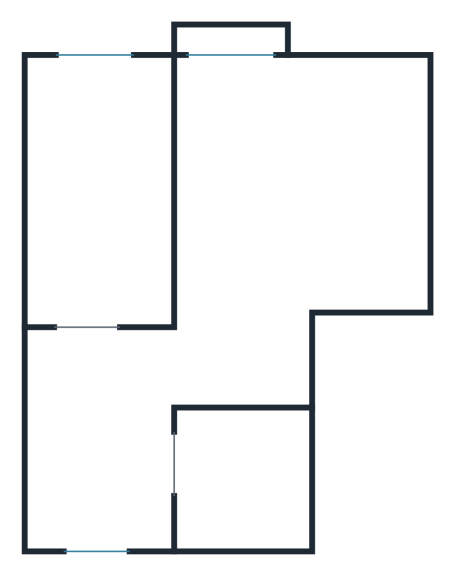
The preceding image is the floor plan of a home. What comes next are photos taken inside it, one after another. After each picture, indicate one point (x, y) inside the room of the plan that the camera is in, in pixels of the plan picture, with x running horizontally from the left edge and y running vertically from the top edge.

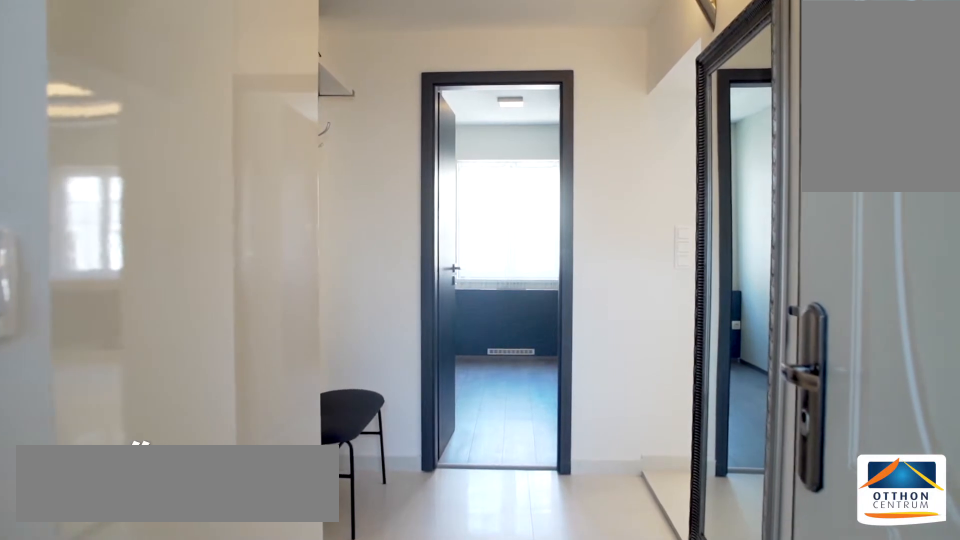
(96, 474)
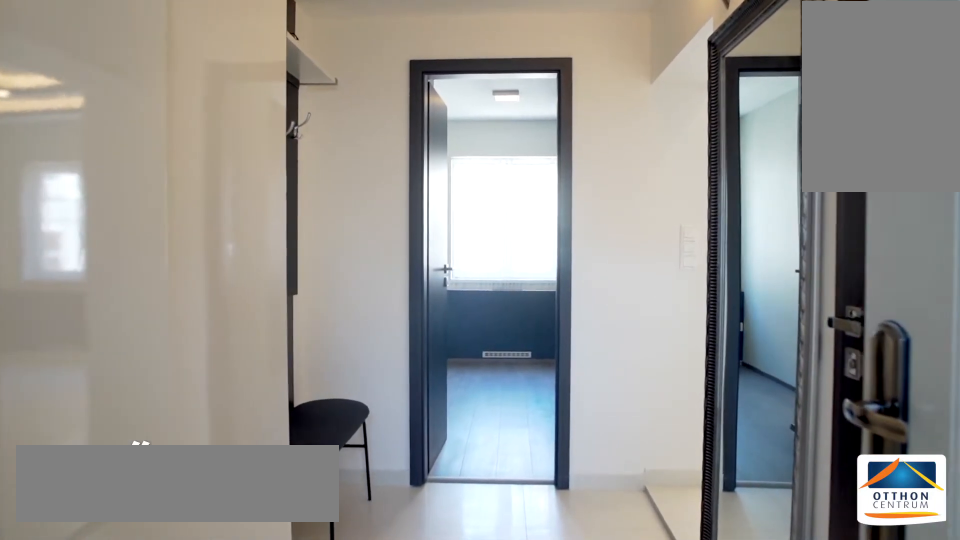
(96, 473)
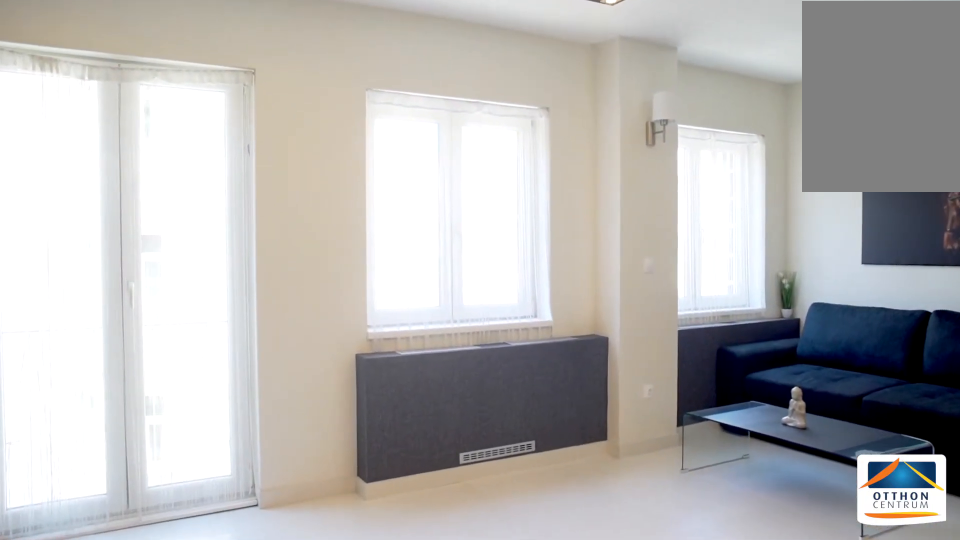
(274, 208)
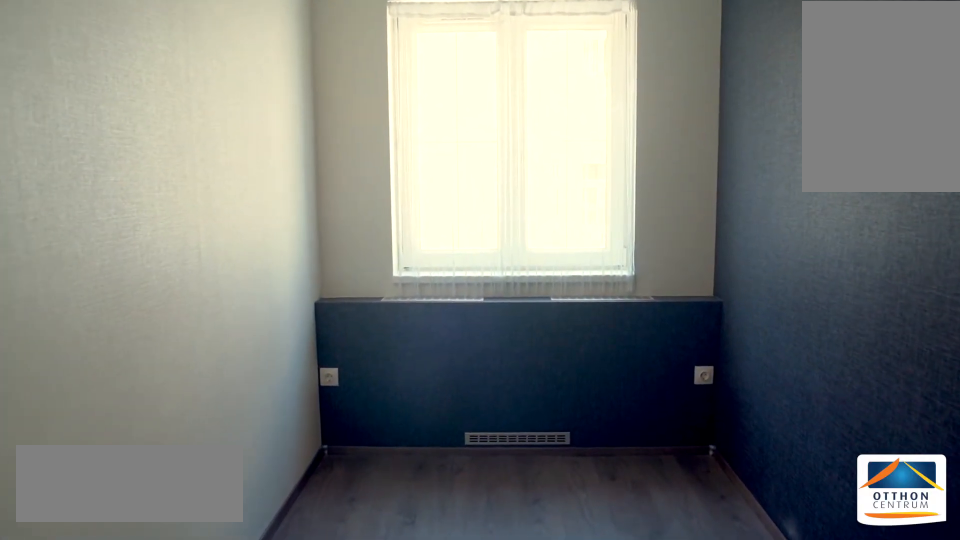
(99, 201)
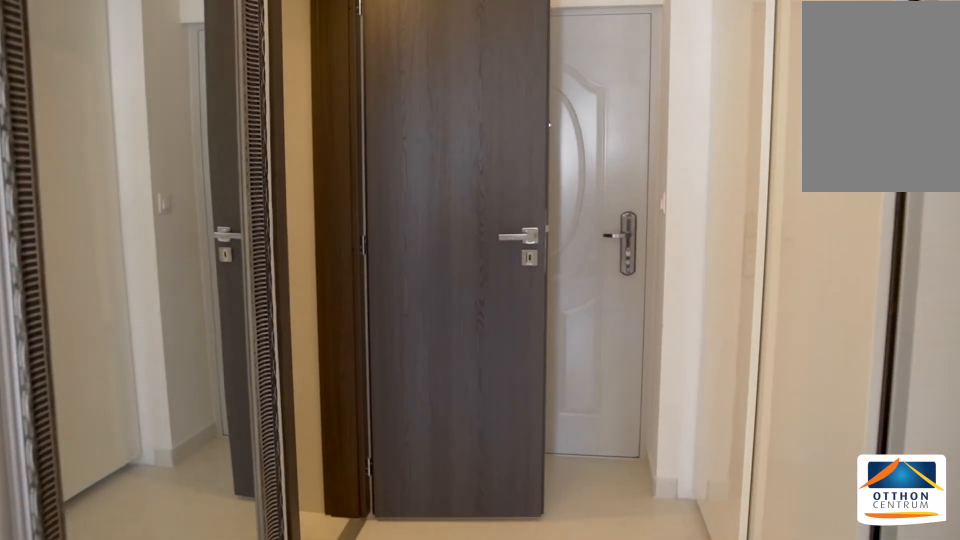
(99, 439)
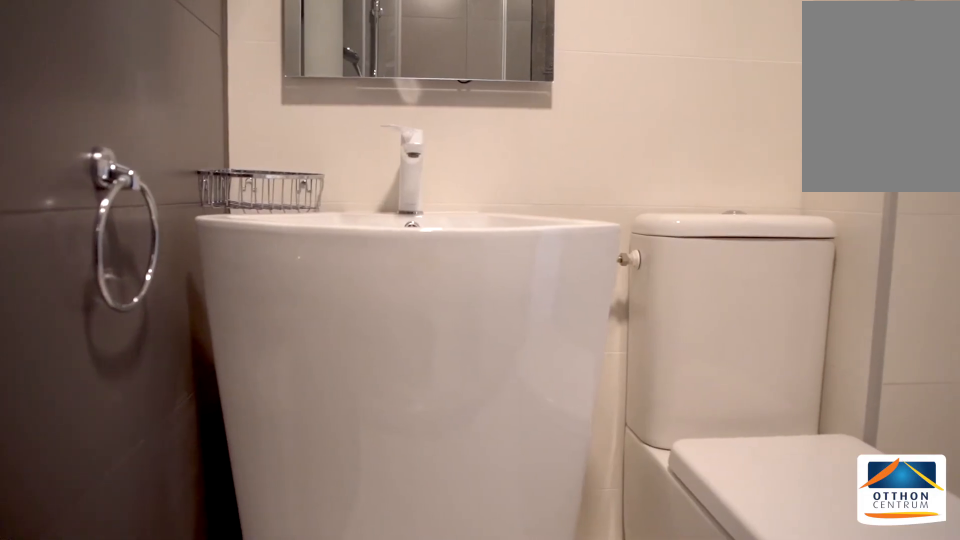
(243, 477)
